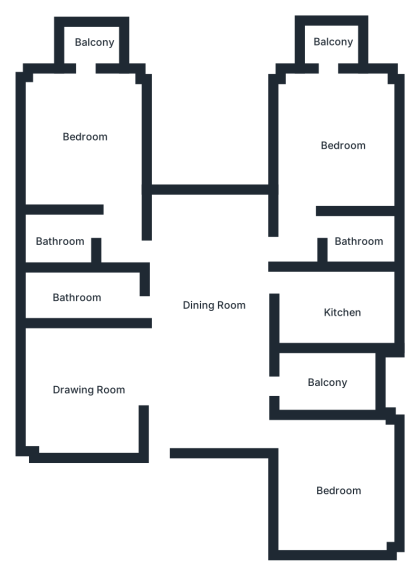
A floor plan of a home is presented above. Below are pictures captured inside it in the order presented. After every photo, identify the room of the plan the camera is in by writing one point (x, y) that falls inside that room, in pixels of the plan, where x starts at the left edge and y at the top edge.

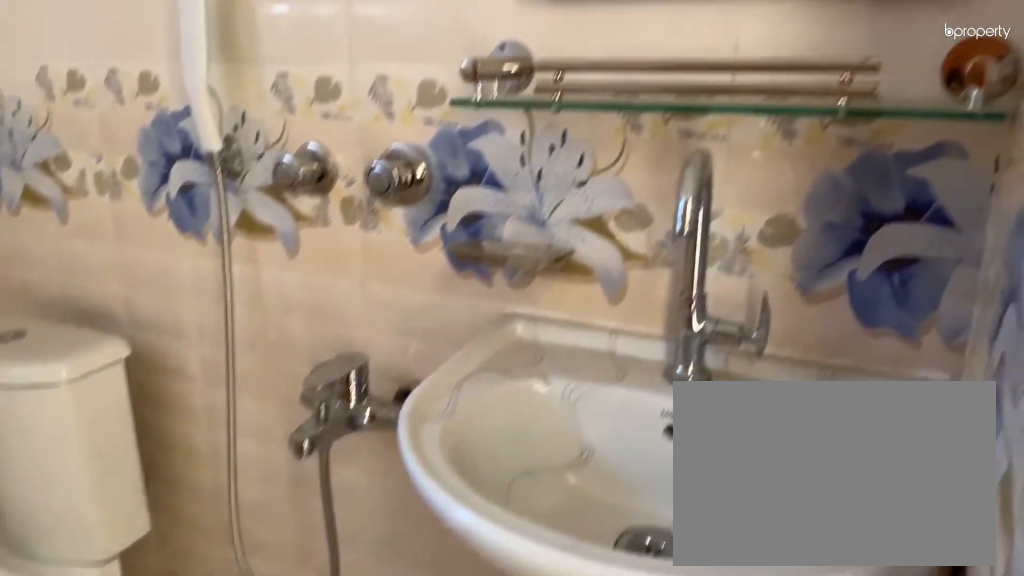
(351, 240)
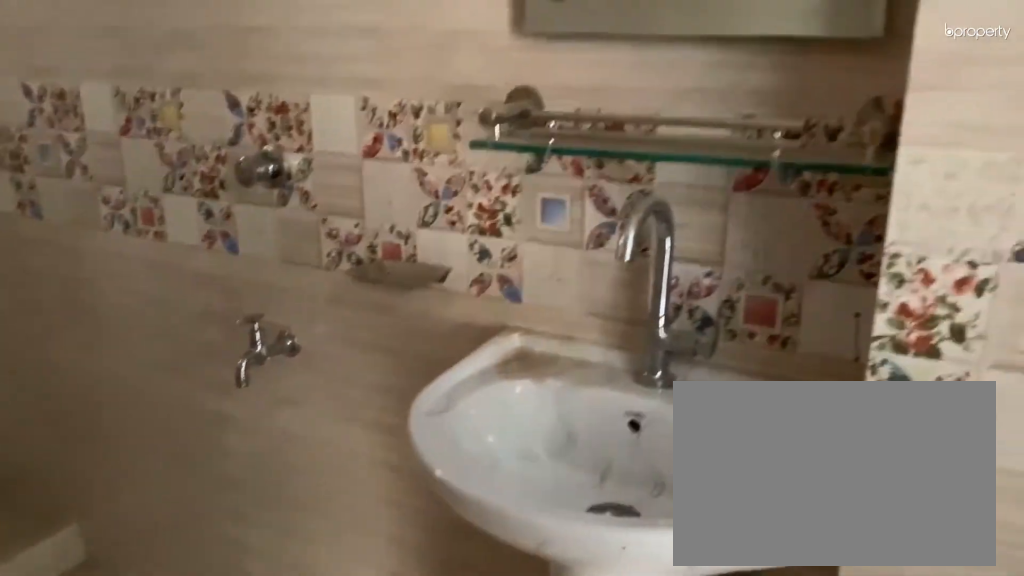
(75, 295)
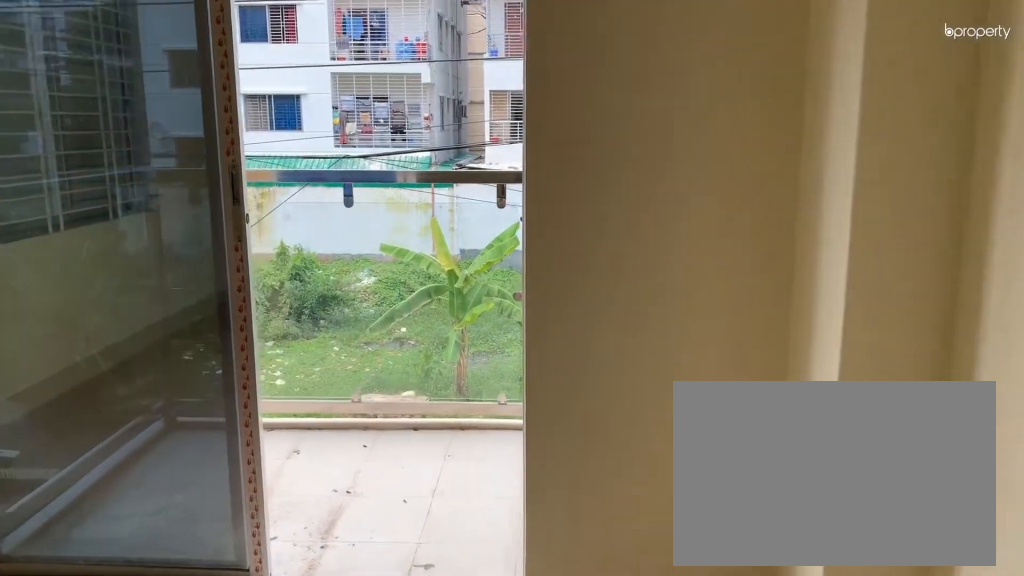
(76, 140)
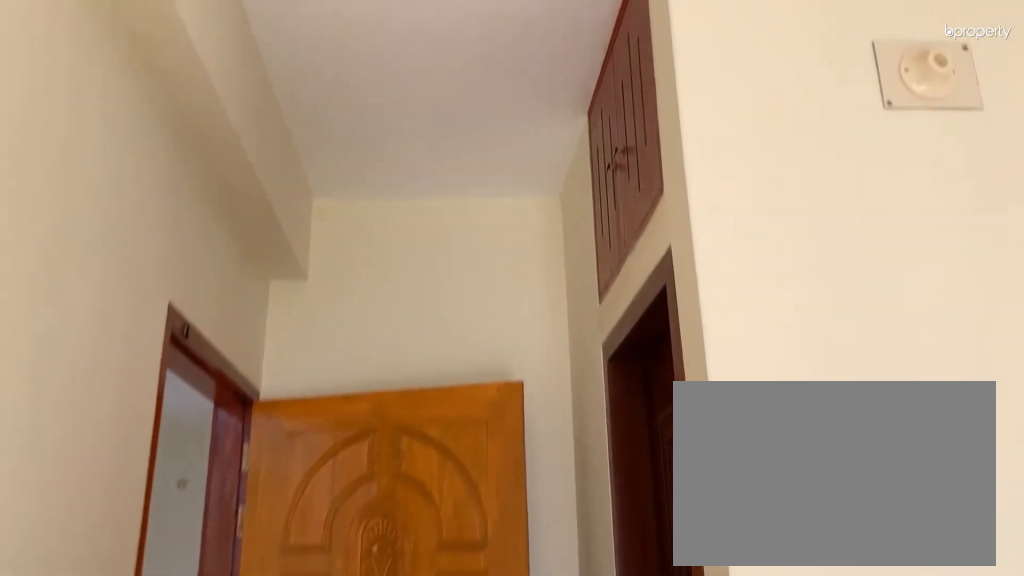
(76, 140)
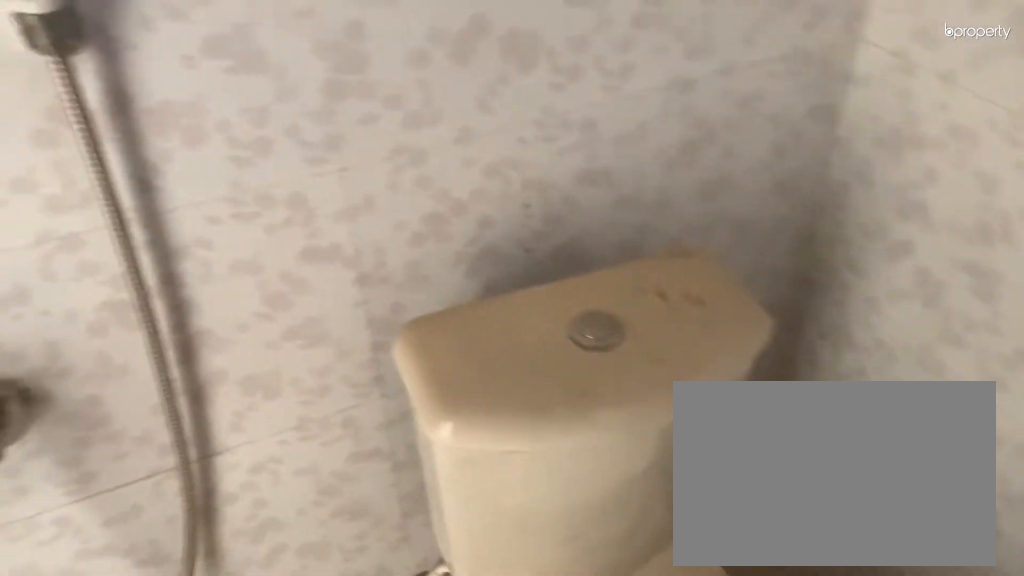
(58, 244)
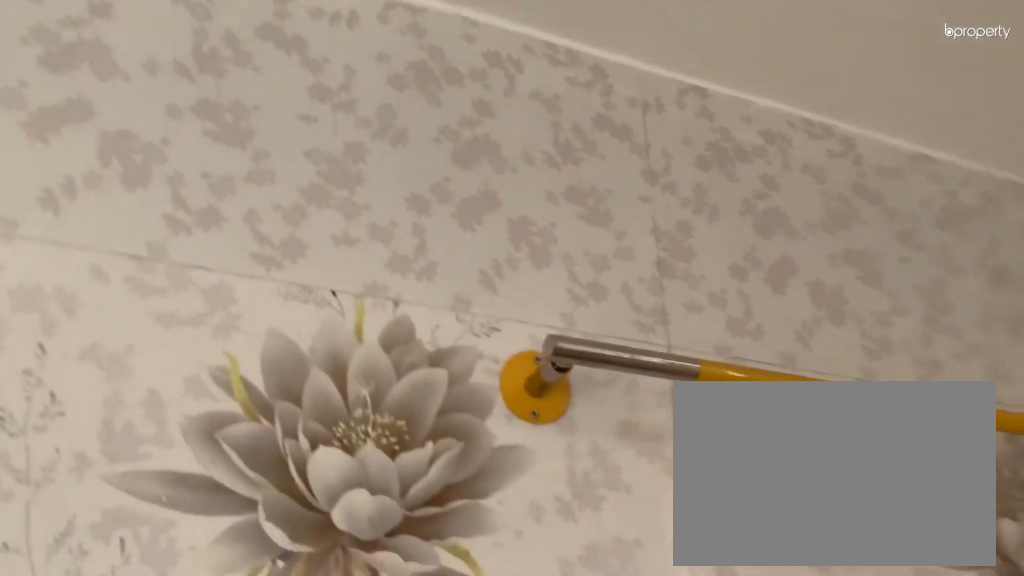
(58, 244)
